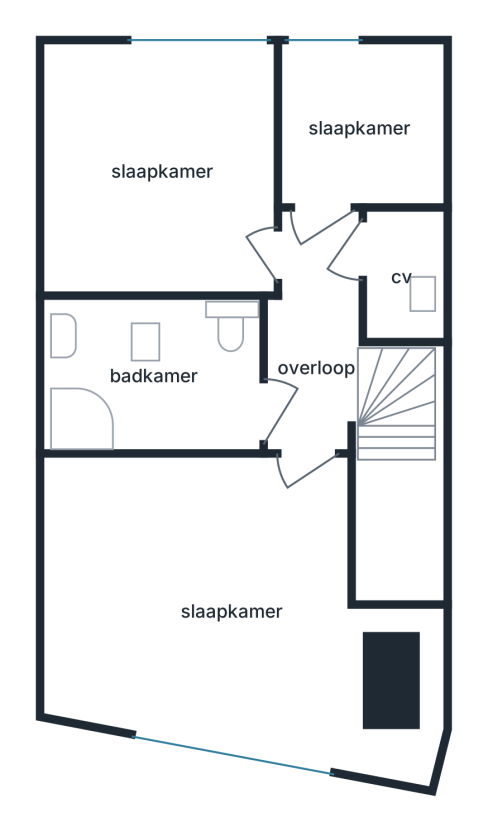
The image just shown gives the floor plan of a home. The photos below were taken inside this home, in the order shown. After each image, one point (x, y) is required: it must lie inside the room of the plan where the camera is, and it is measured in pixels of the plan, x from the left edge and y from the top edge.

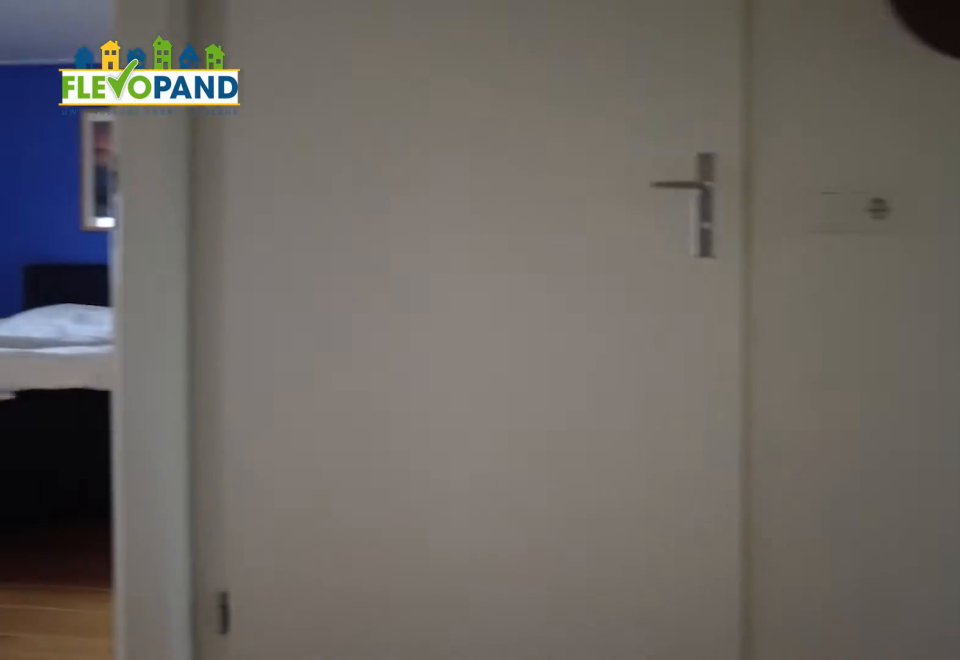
(315, 333)
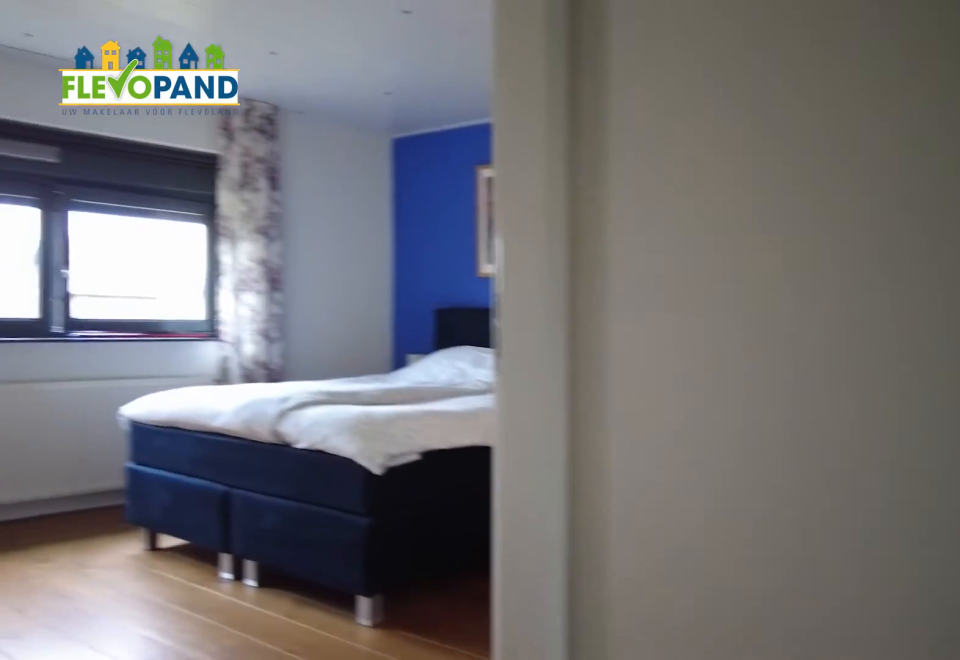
(315, 333)
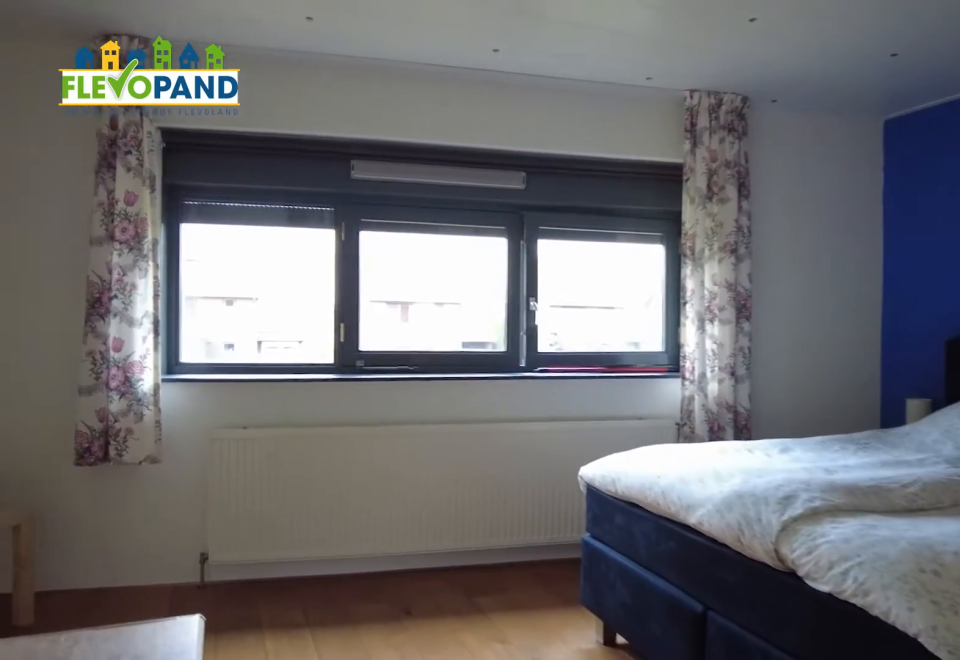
(224, 643)
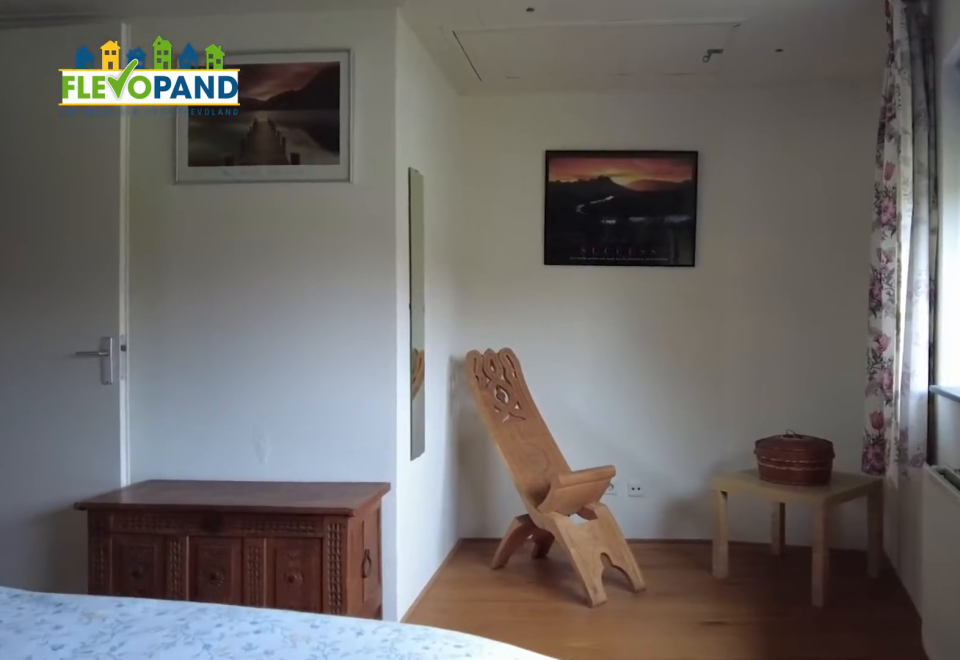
(224, 643)
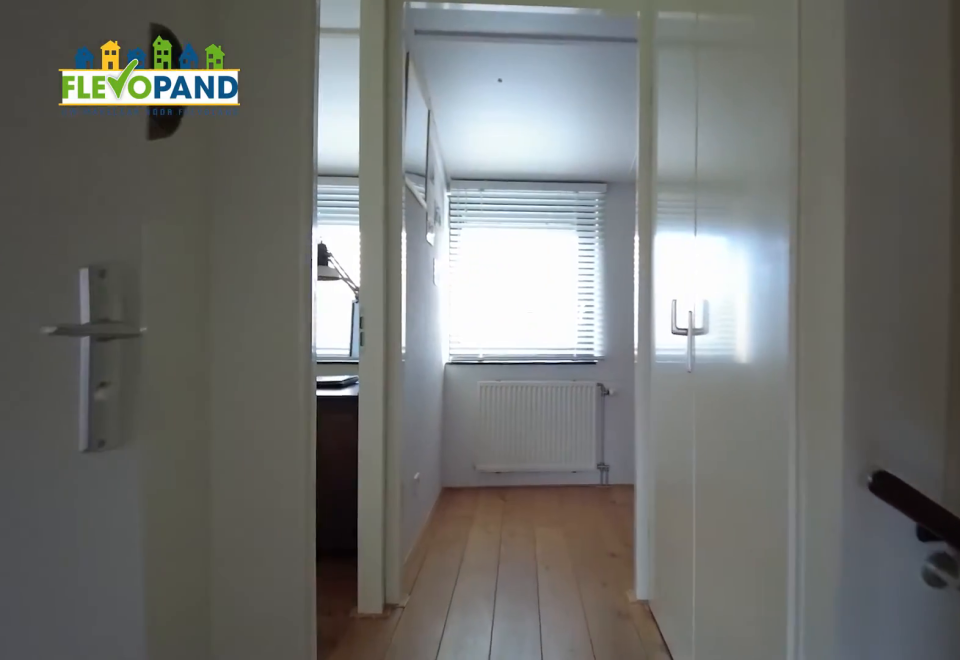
(314, 334)
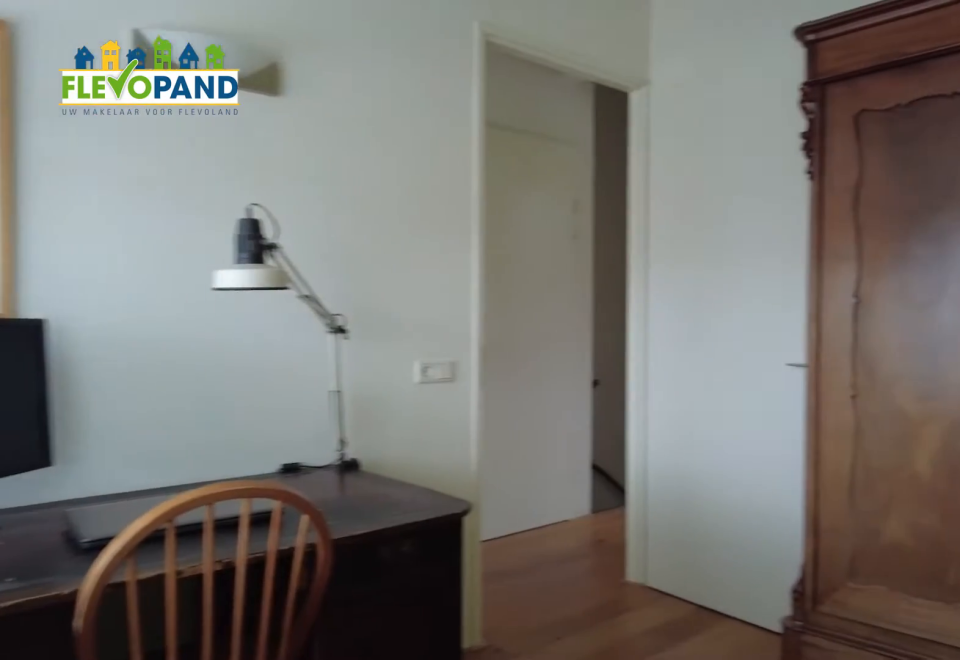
(72, 171)
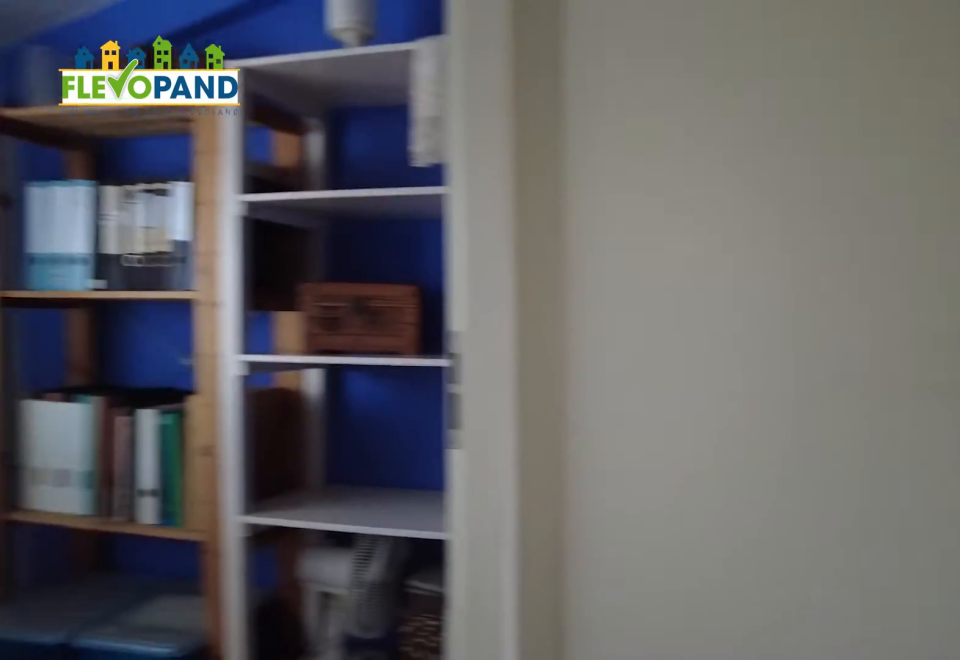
(314, 331)
